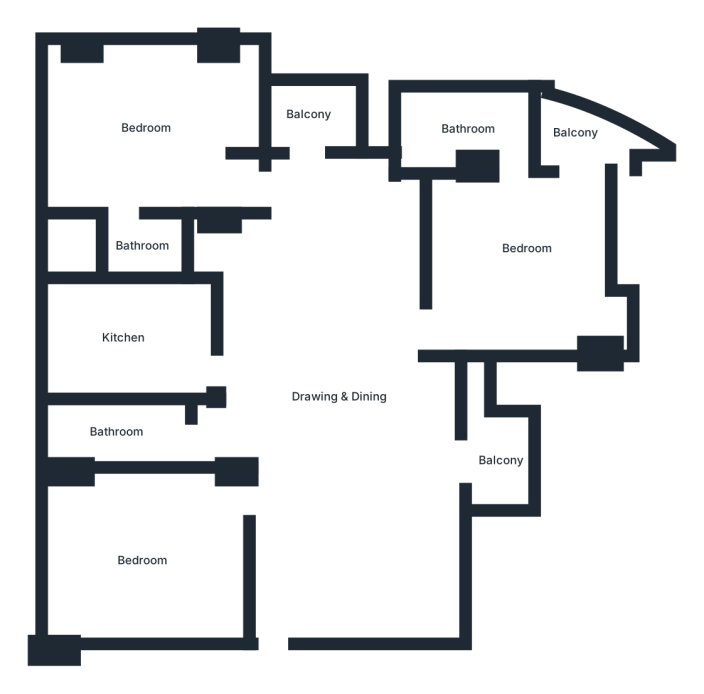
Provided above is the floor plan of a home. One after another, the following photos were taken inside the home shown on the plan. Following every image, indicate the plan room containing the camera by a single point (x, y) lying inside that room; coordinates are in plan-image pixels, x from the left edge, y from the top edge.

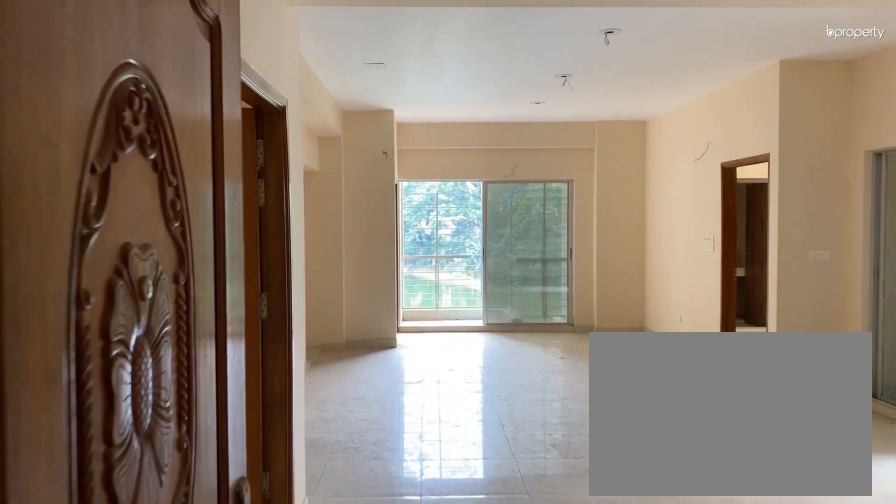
(291, 620)
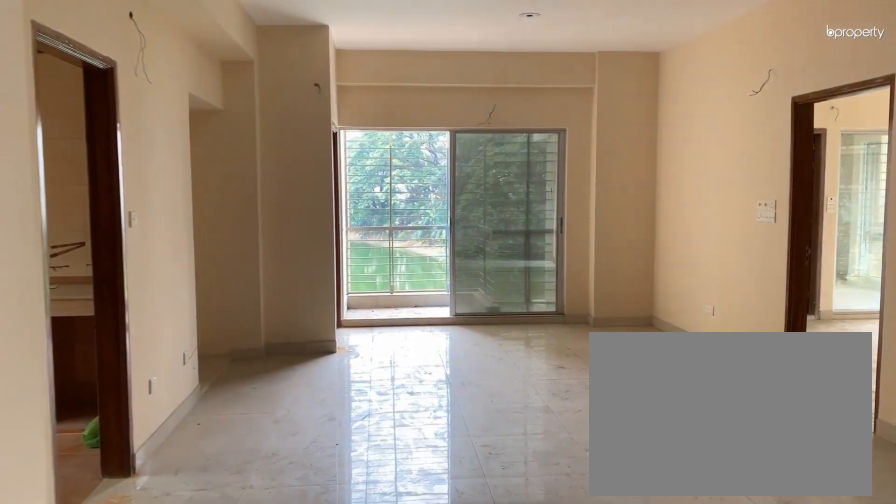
(344, 354)
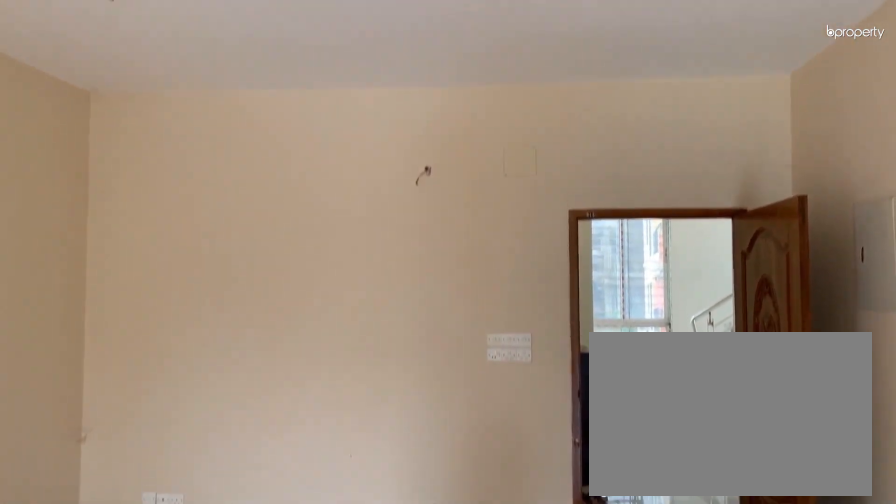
(363, 496)
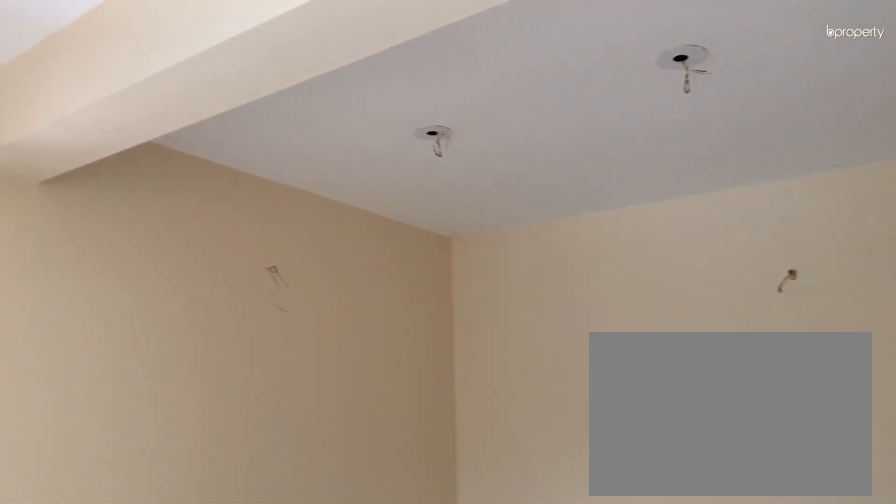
(363, 496)
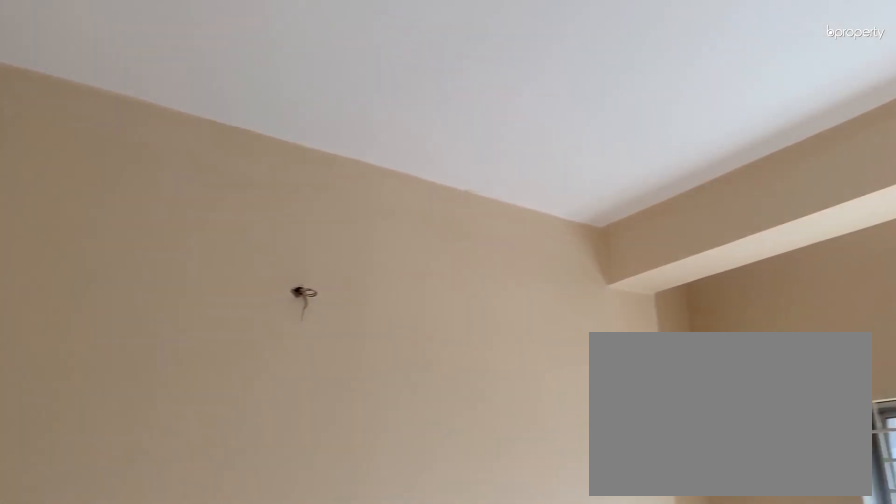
(142, 570)
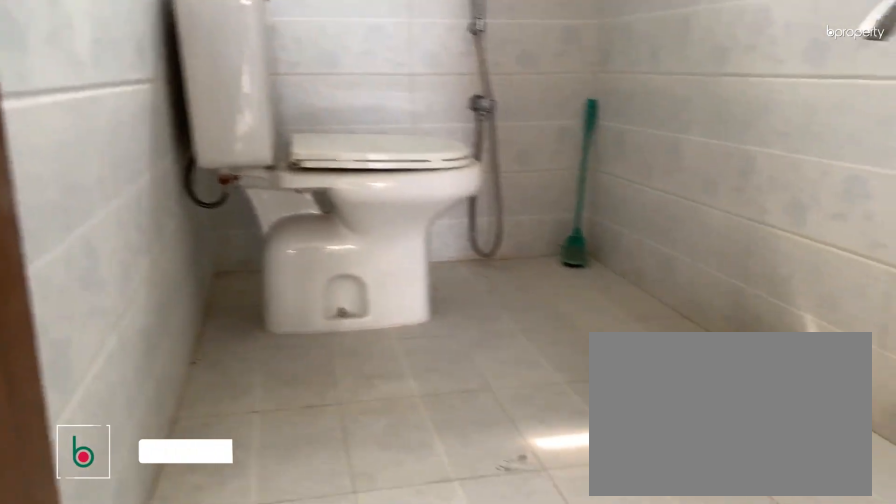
(117, 439)
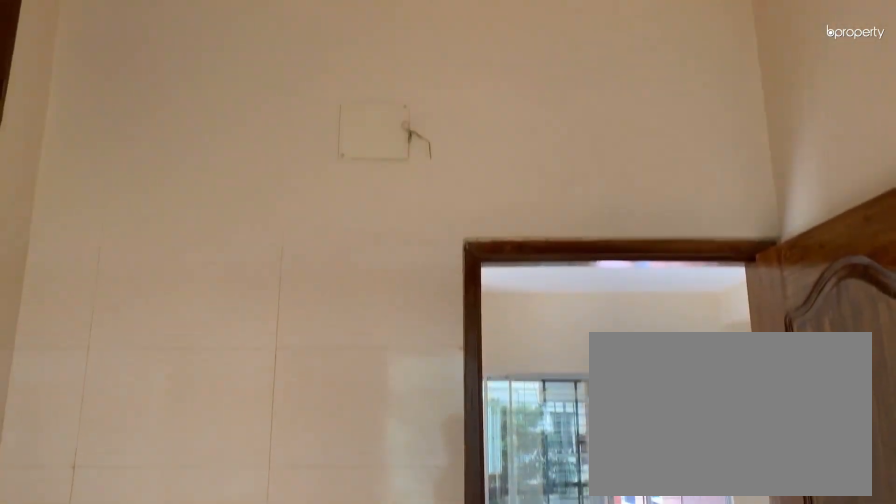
(129, 340)
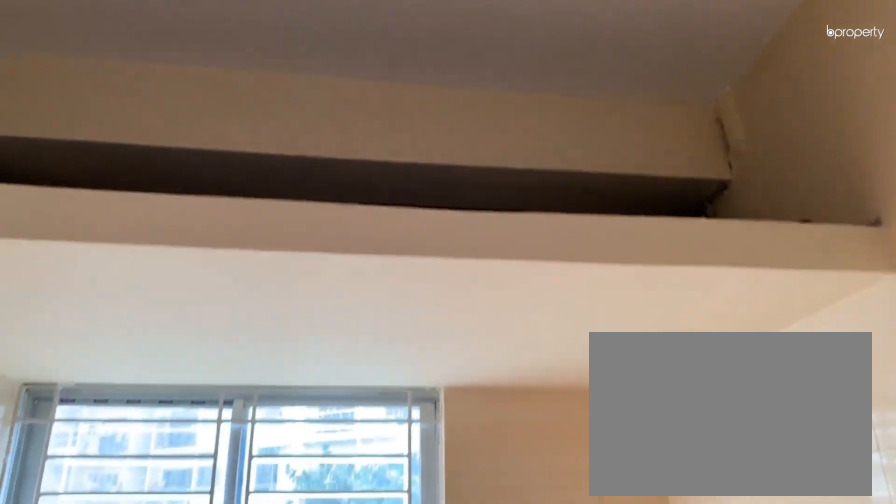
(129, 340)
